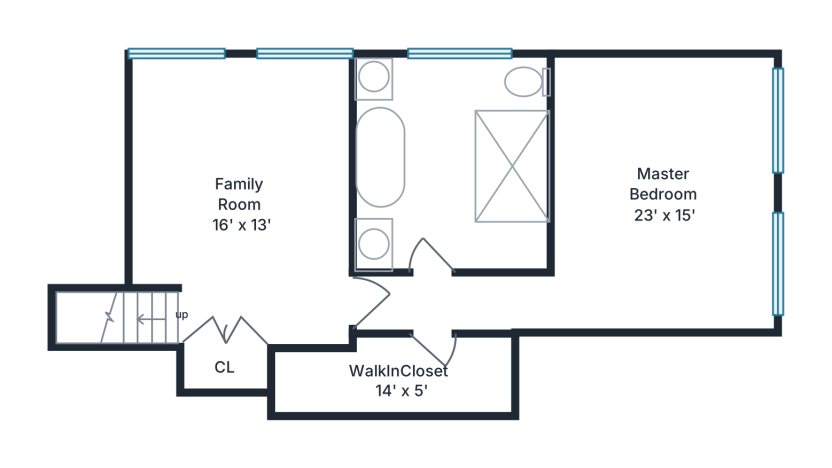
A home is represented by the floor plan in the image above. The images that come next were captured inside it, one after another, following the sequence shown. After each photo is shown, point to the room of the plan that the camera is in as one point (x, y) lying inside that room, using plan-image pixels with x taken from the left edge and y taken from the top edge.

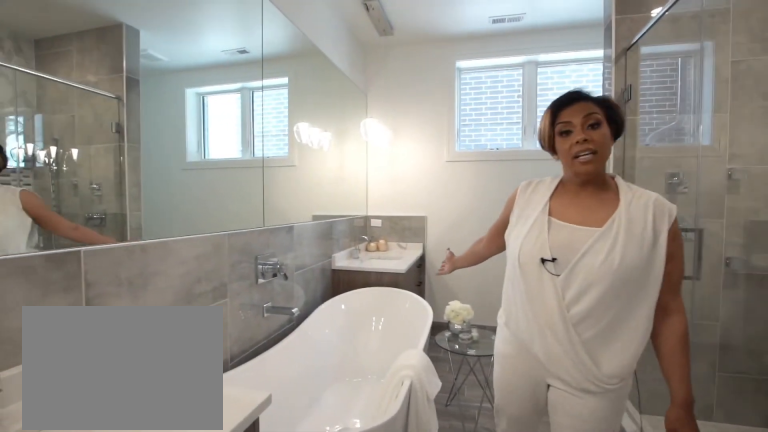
(452, 165)
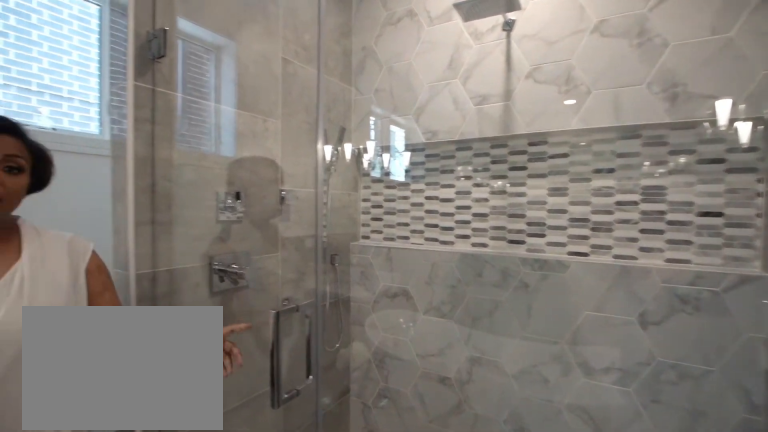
(452, 165)
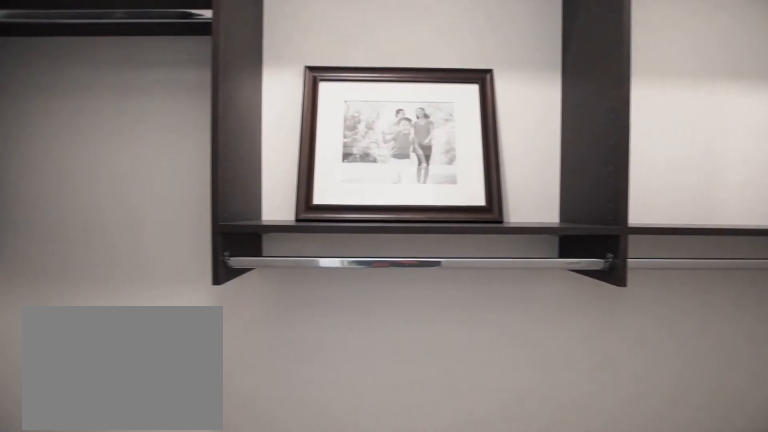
(396, 376)
